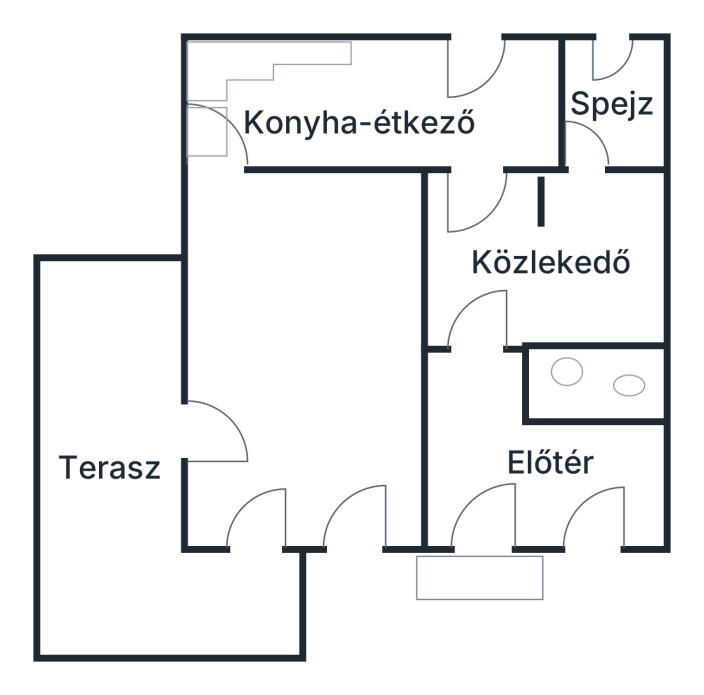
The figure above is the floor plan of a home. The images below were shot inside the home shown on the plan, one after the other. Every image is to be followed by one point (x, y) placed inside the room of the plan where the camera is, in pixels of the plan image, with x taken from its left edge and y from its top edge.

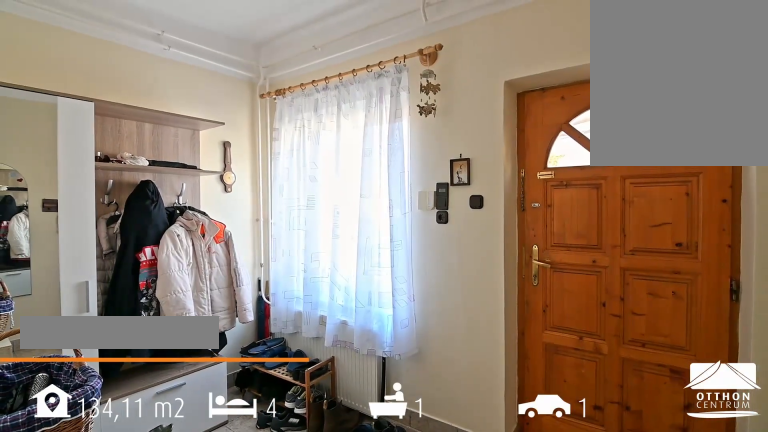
(537, 463)
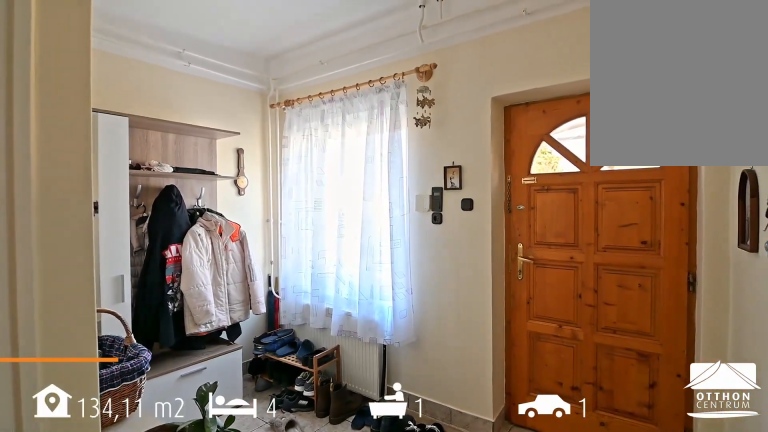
(537, 462)
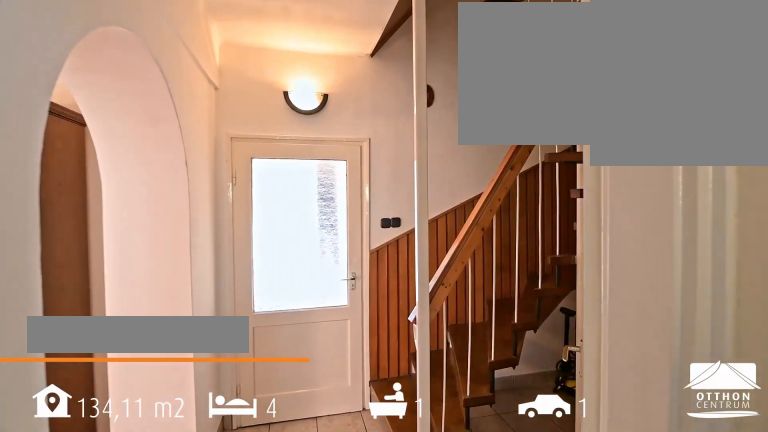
(541, 264)
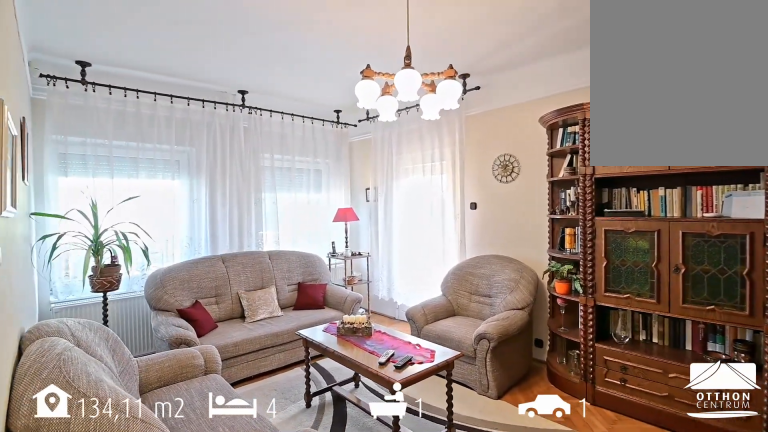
(302, 361)
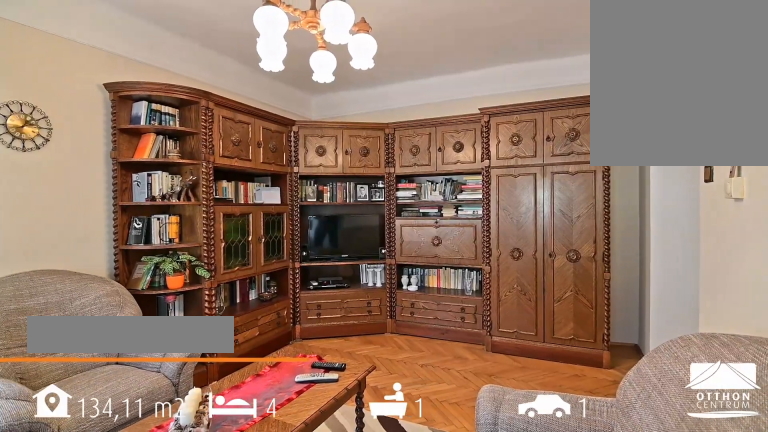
(302, 361)
